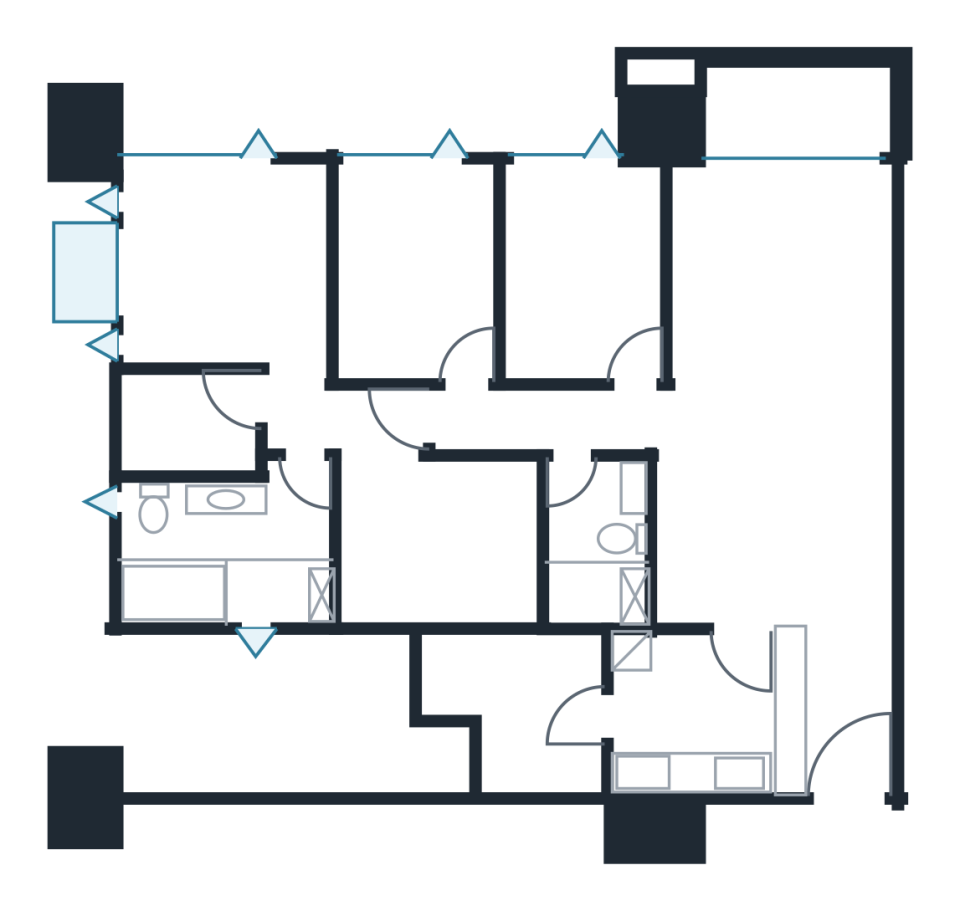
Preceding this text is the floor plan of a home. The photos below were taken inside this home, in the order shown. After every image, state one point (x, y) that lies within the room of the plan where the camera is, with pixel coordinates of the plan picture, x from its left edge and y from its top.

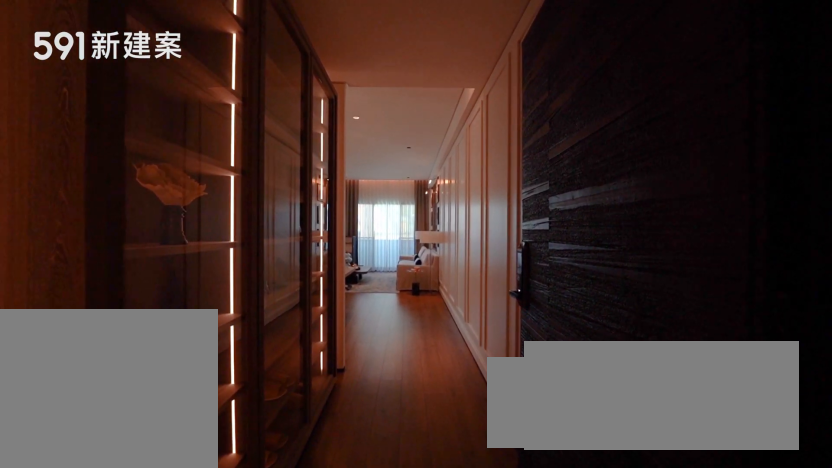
(833, 707)
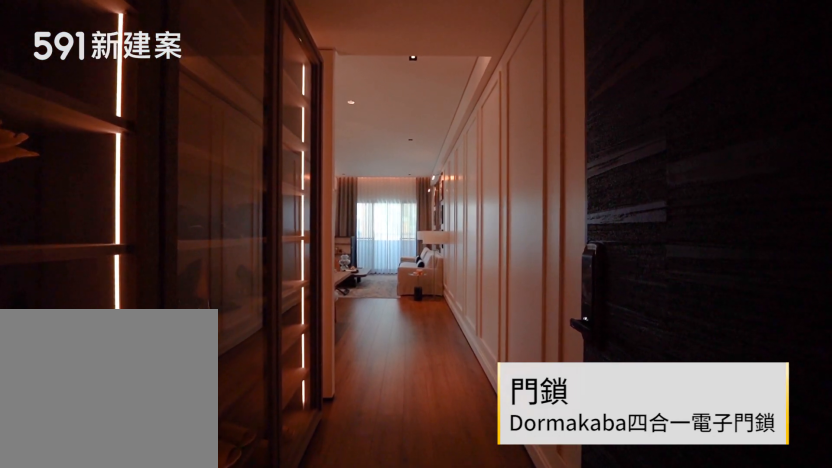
(833, 707)
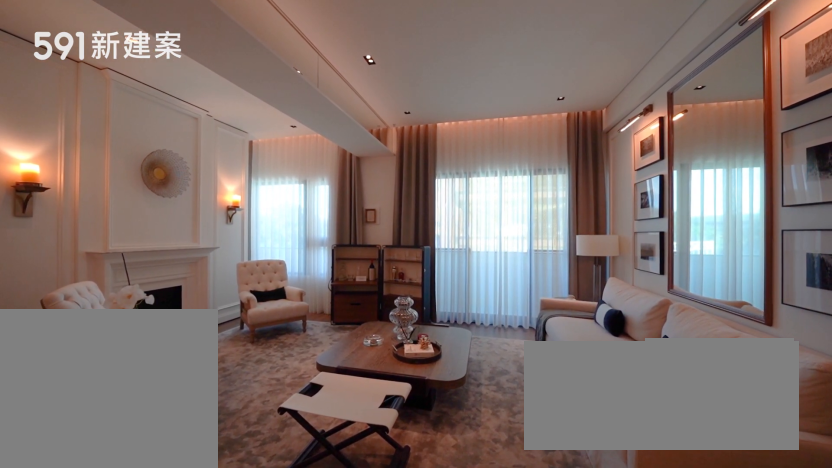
(693, 271)
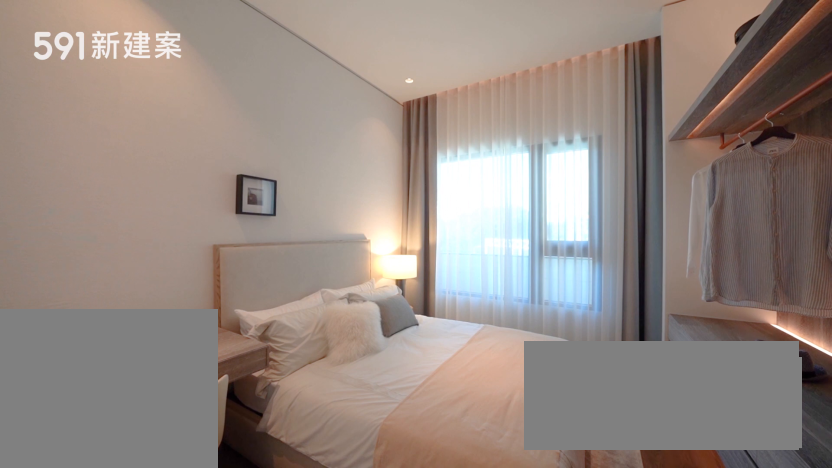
(409, 262)
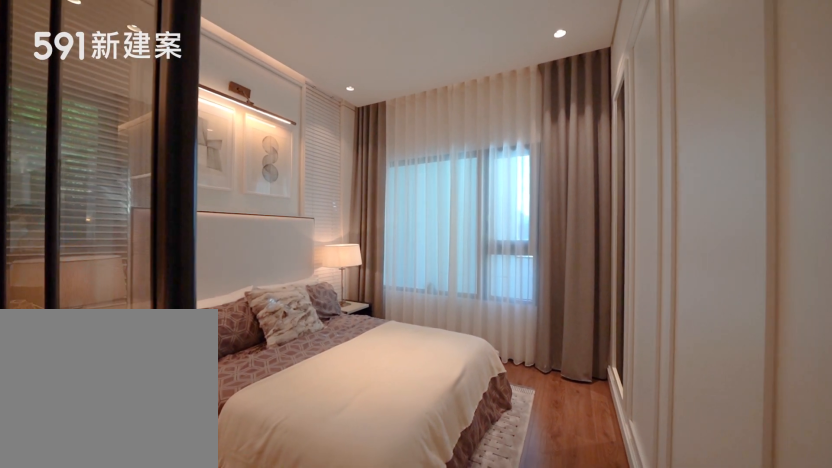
(220, 312)
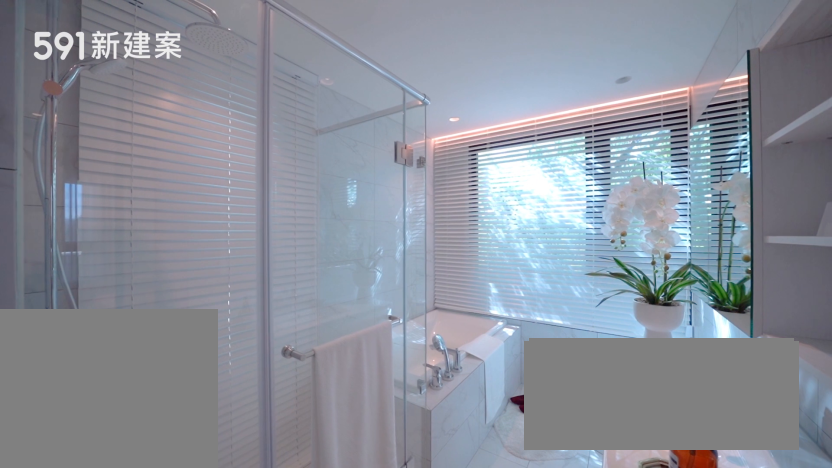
(215, 548)
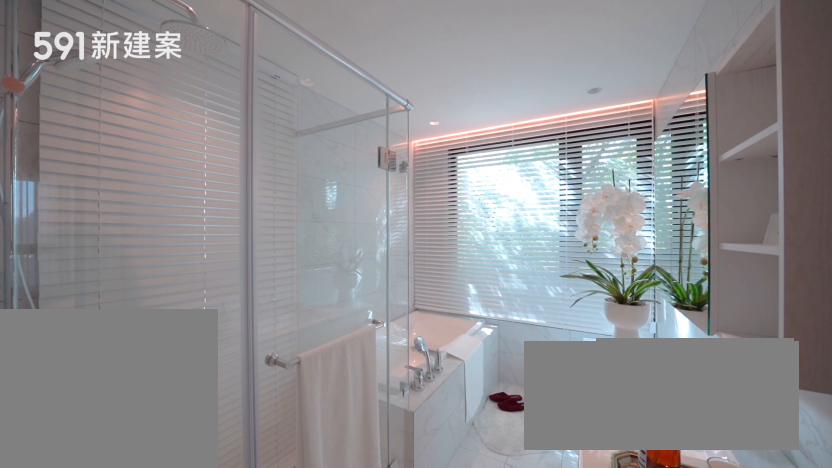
(215, 548)
